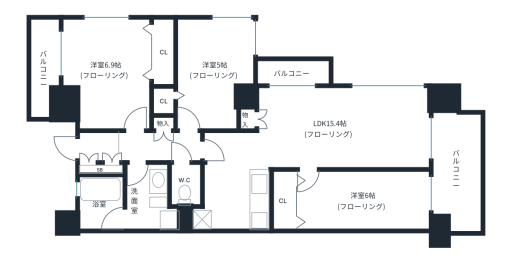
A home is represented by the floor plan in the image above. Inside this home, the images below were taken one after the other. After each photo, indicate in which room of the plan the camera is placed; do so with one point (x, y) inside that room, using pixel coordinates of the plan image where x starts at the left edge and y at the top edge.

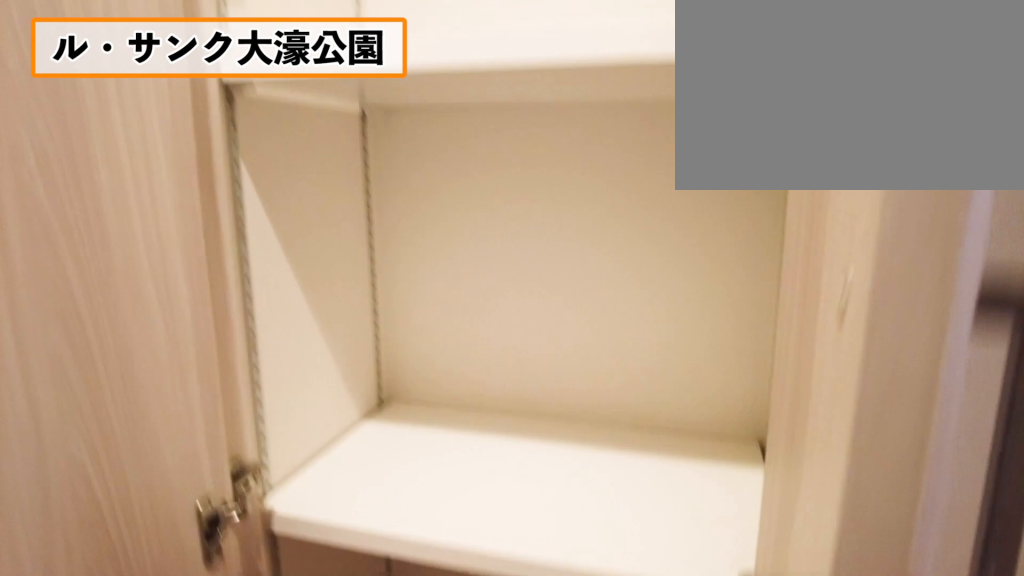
(163, 143)
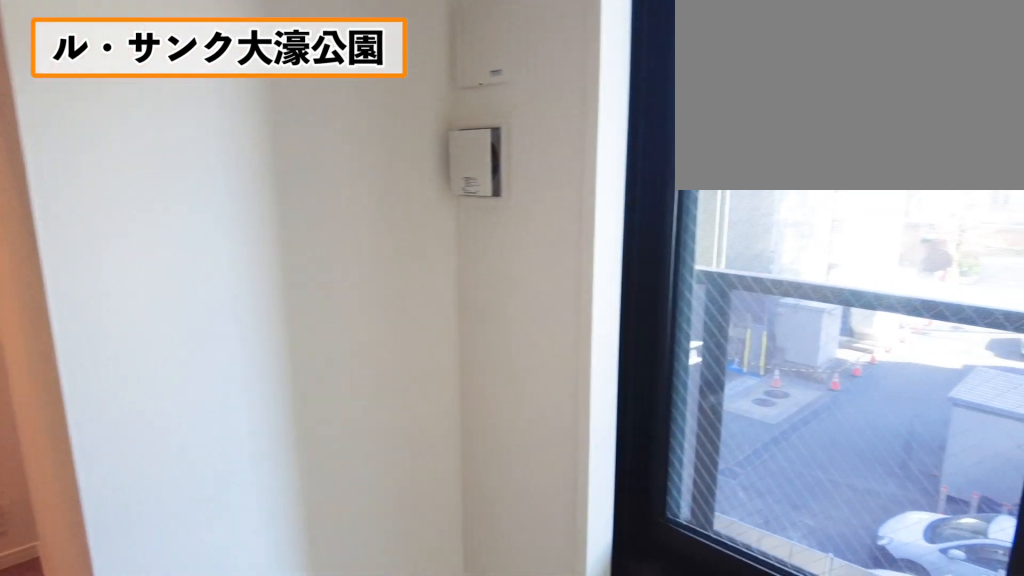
(106, 69)
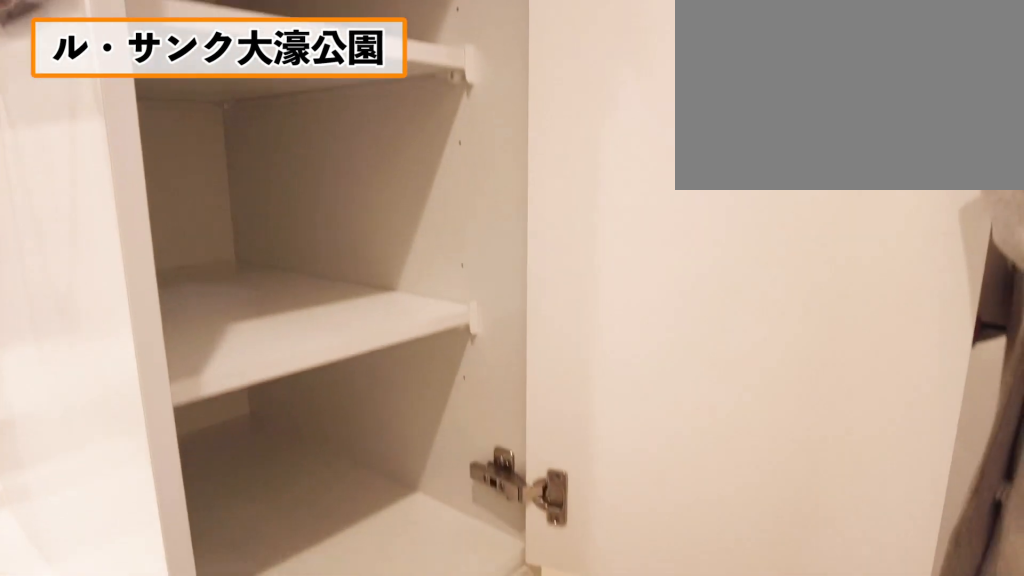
(142, 188)
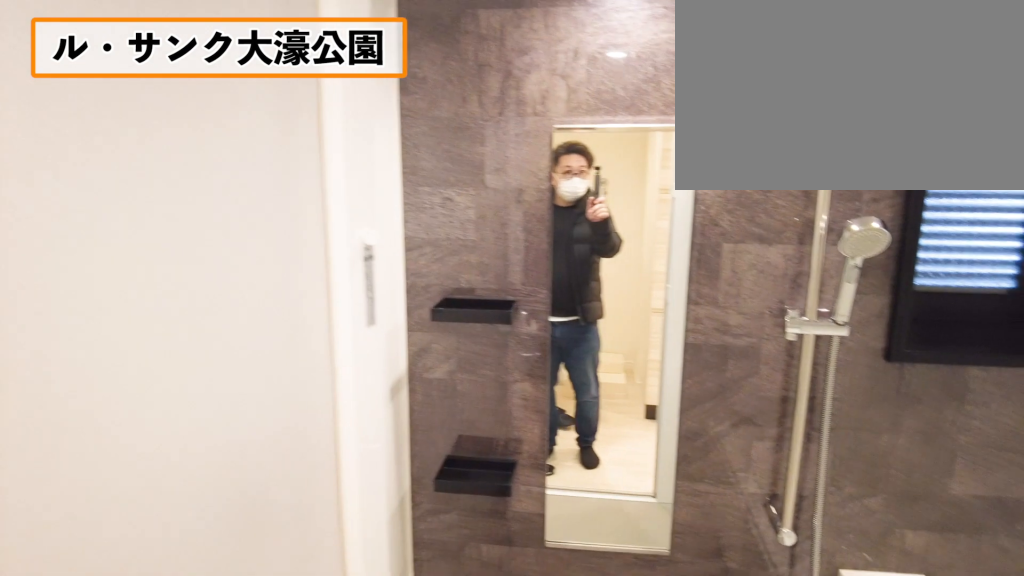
(109, 206)
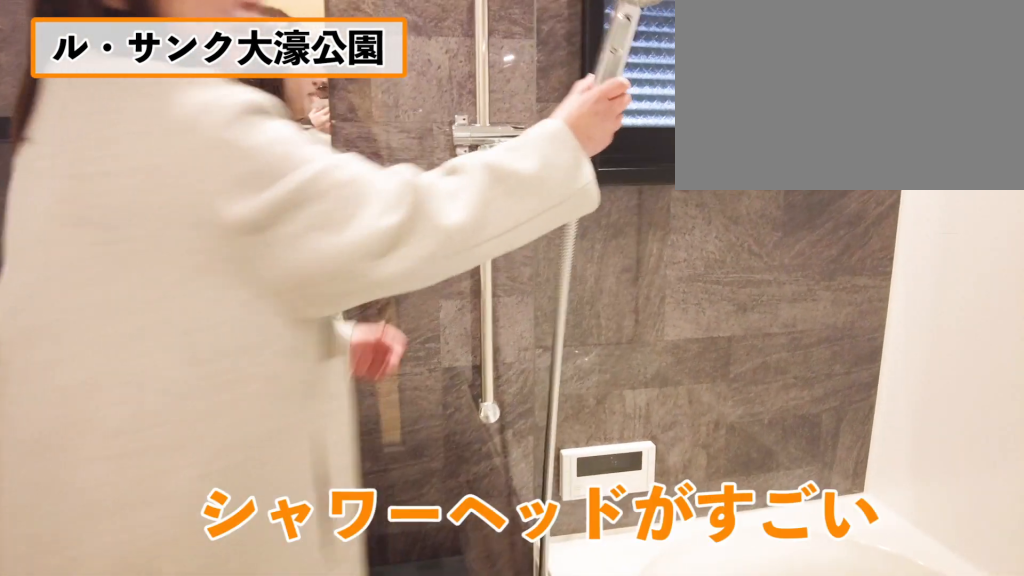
(109, 206)
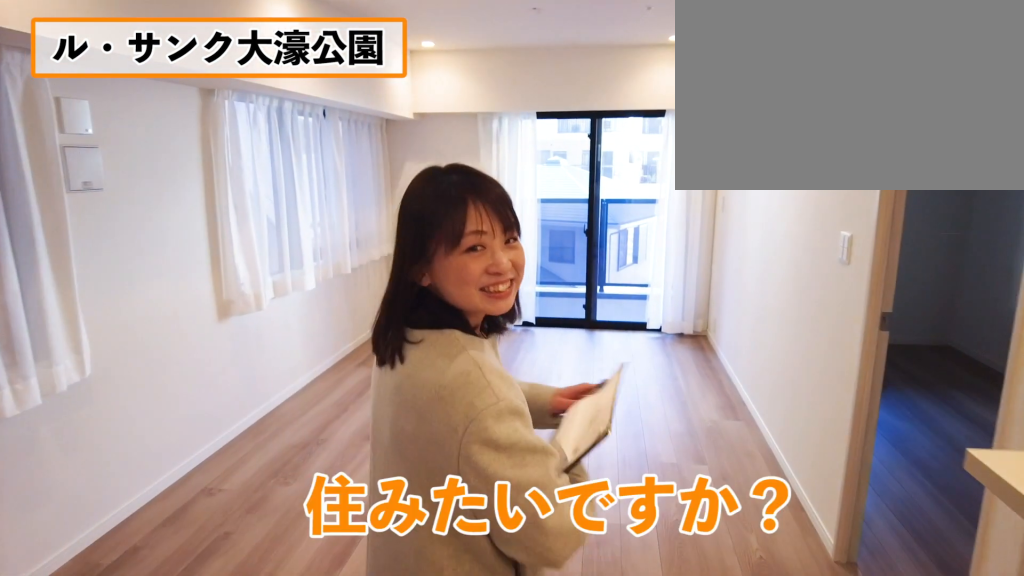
(336, 131)
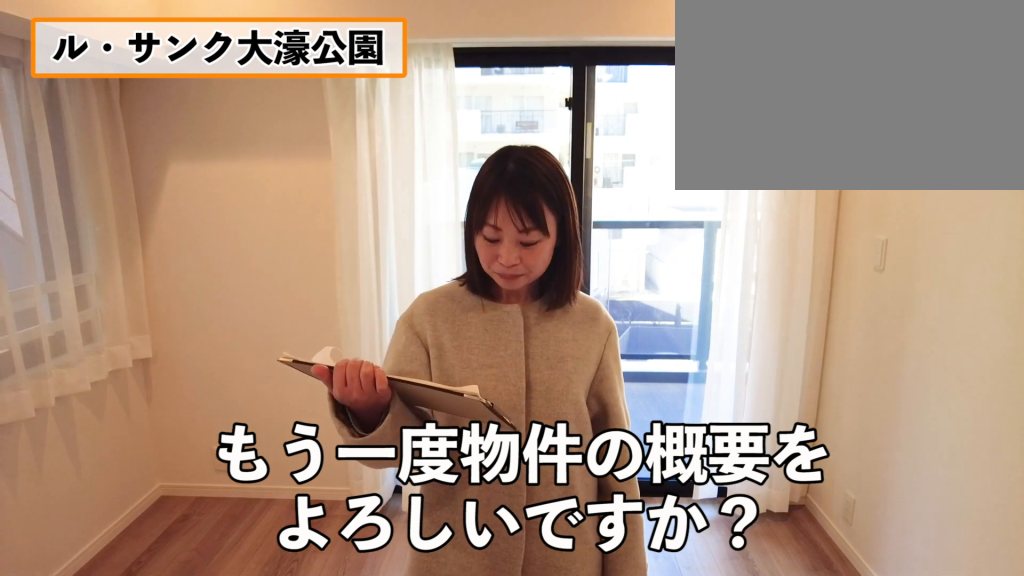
(336, 131)
